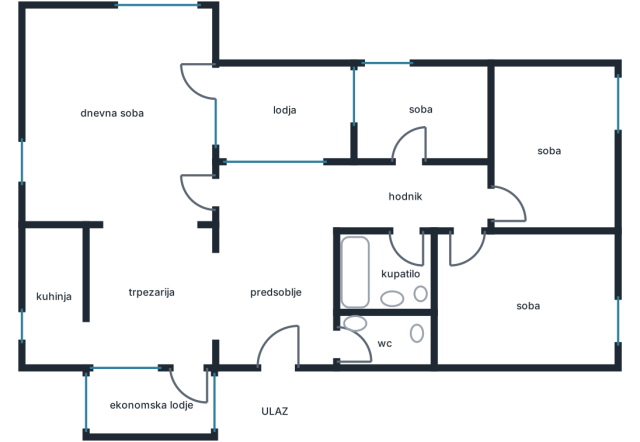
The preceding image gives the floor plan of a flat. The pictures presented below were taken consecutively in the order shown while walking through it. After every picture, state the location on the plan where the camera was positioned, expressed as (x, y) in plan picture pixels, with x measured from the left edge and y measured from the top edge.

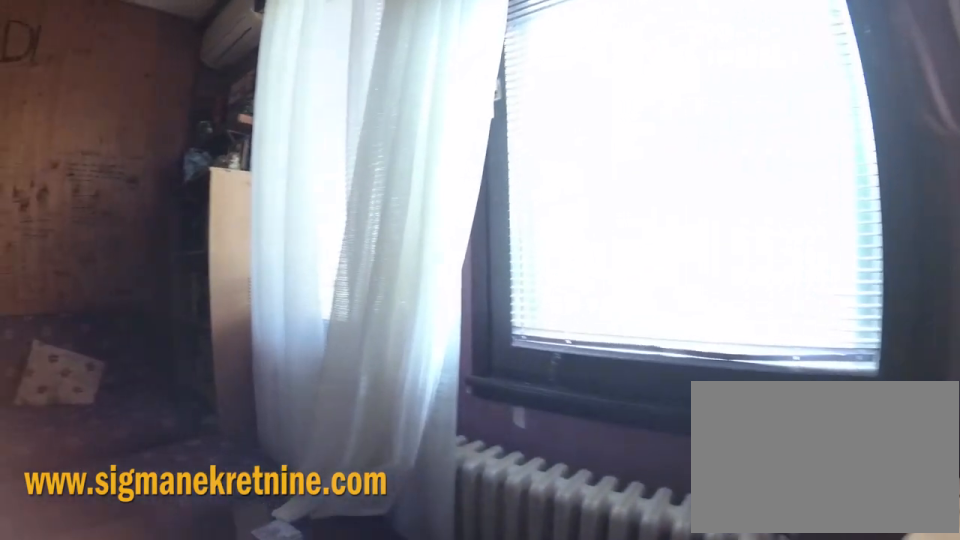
(555, 207)
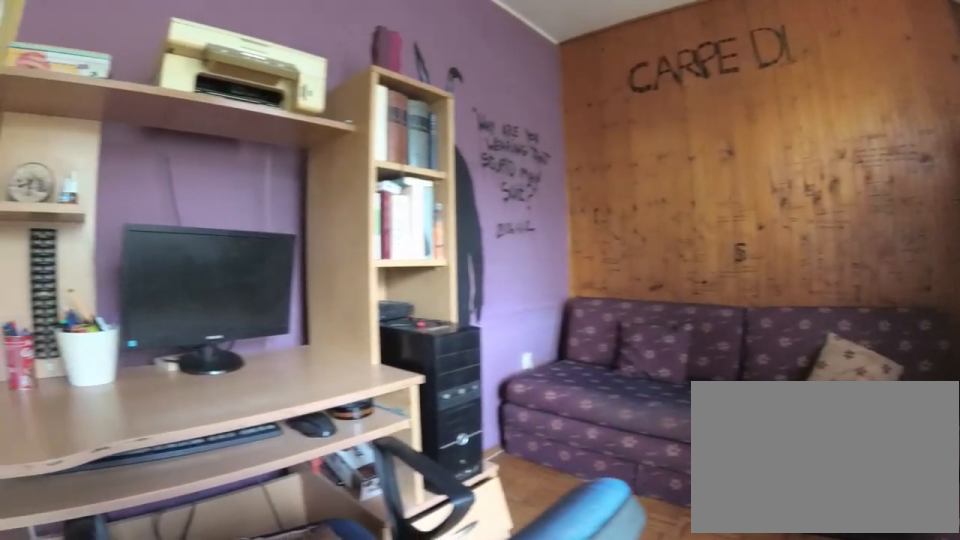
(576, 206)
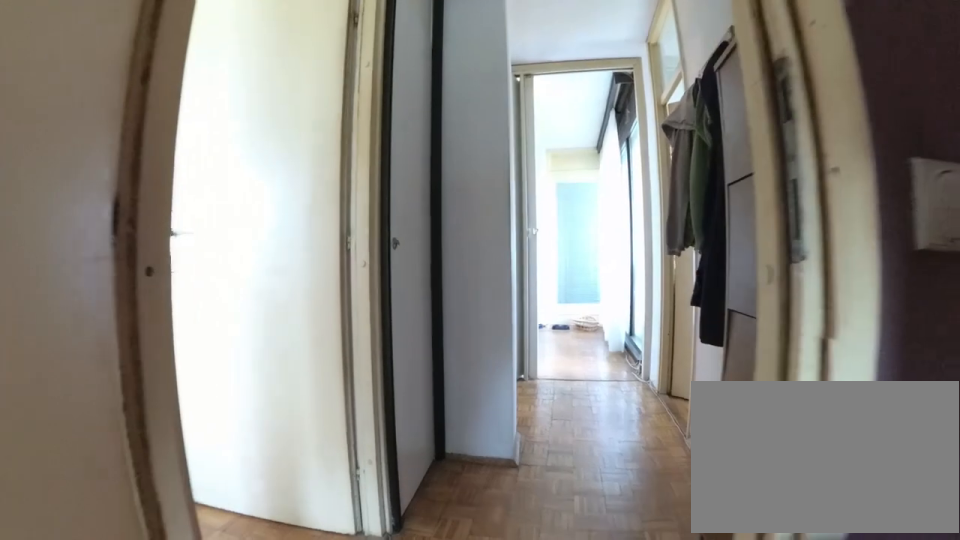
(536, 200)
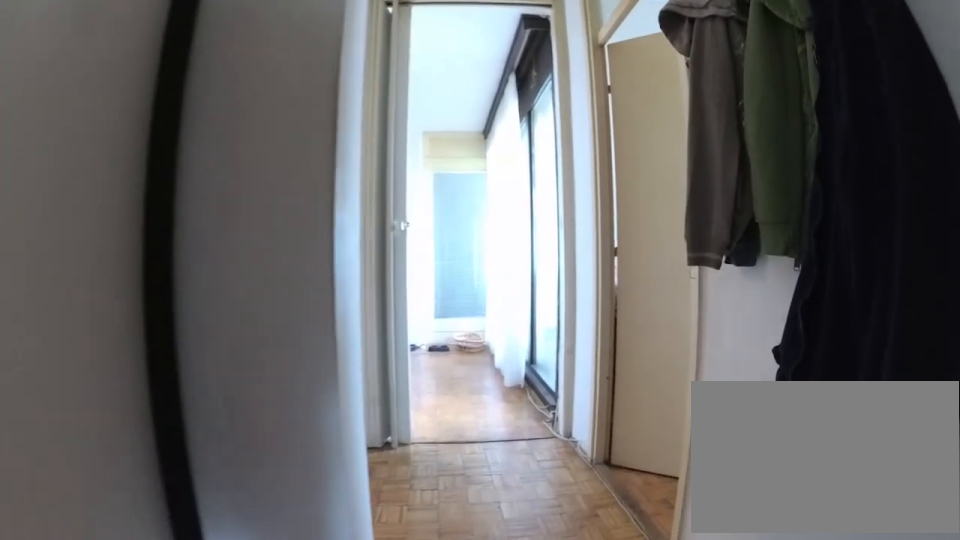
(485, 198)
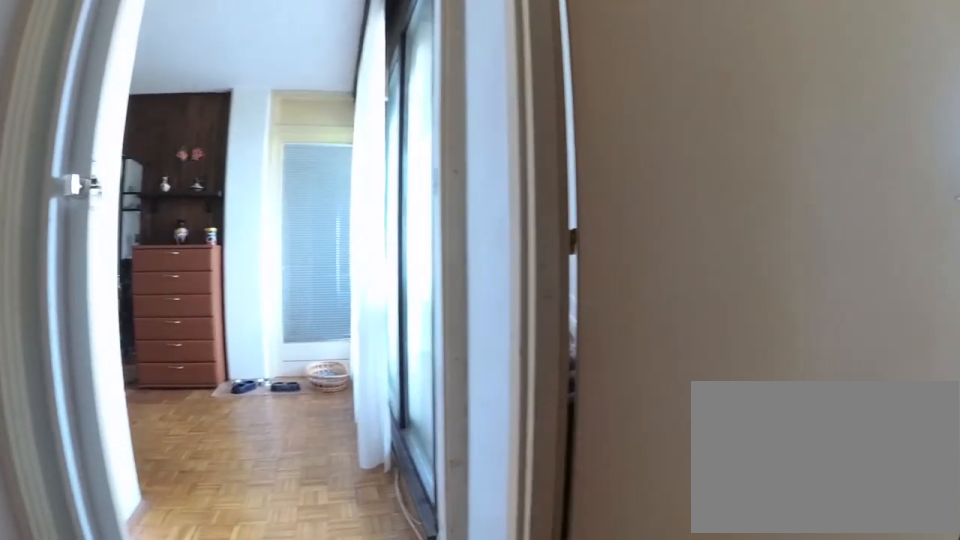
(438, 200)
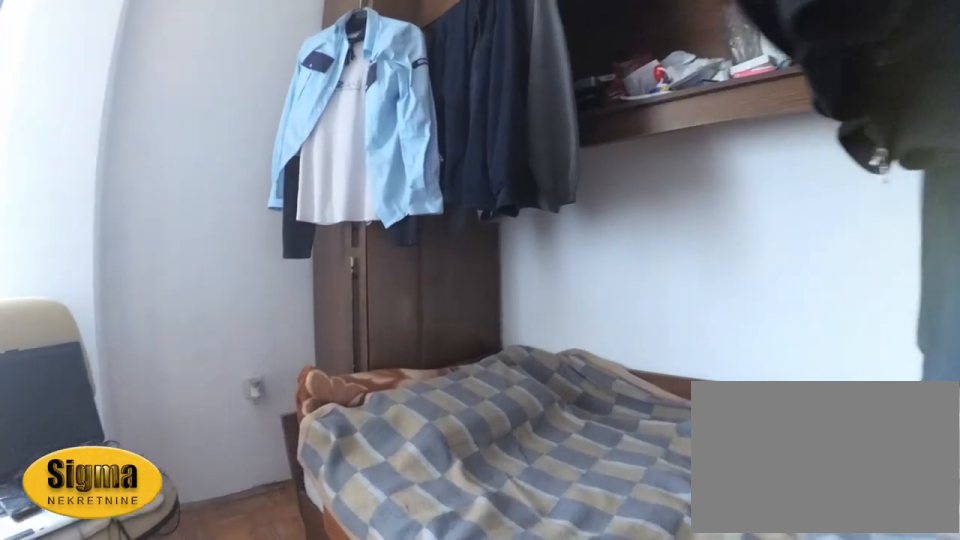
(427, 159)
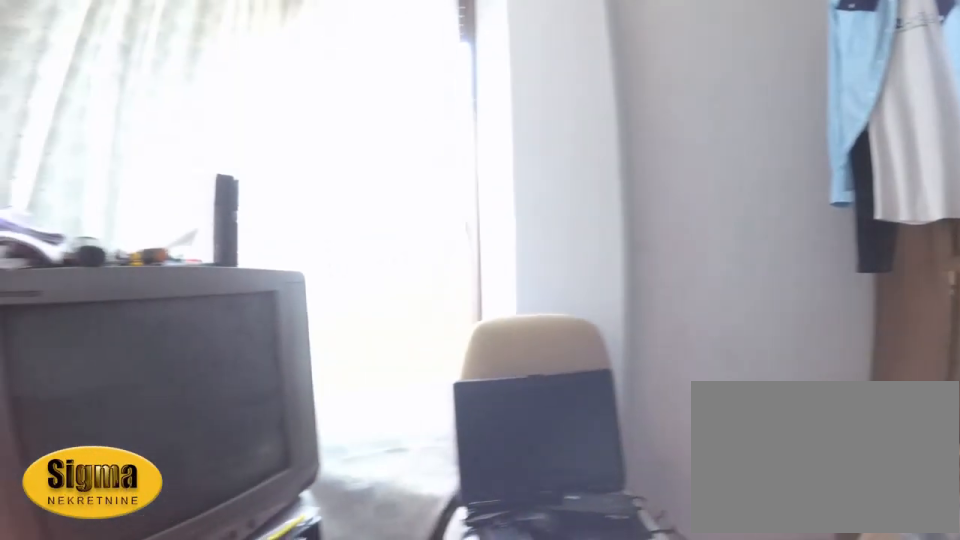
(453, 140)
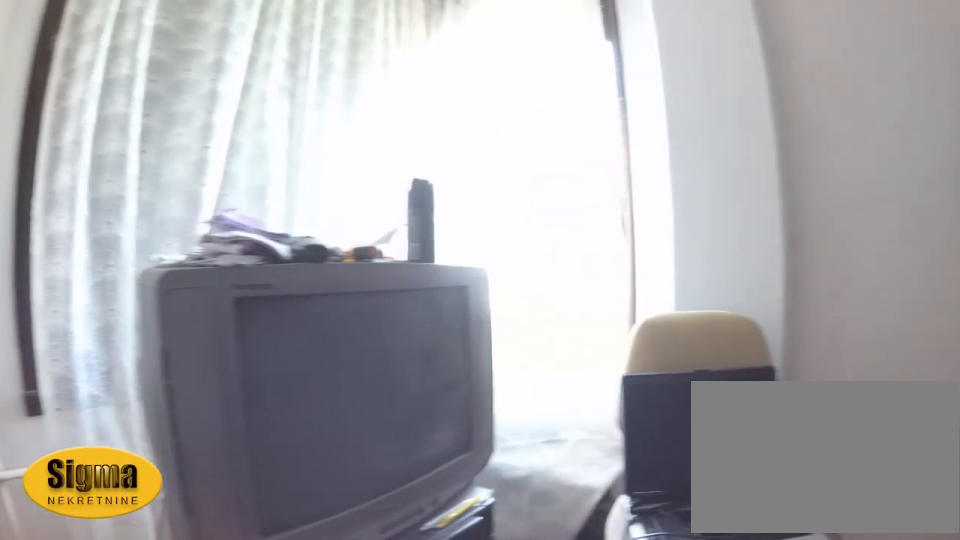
(458, 134)
